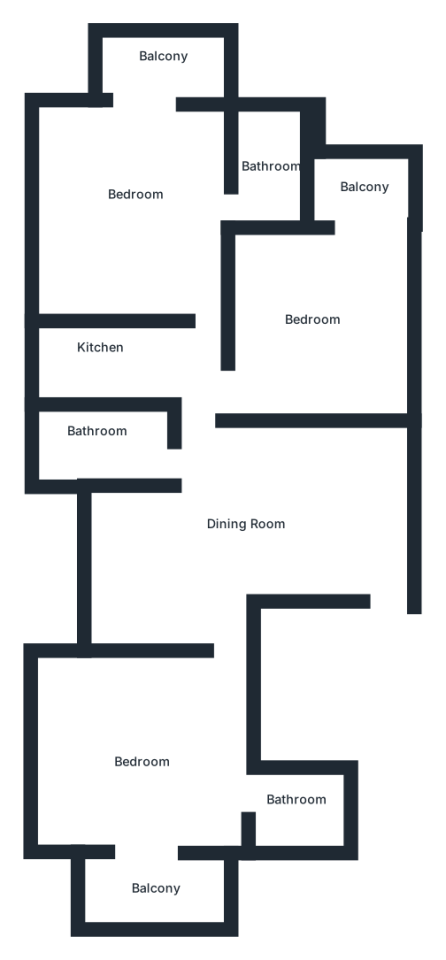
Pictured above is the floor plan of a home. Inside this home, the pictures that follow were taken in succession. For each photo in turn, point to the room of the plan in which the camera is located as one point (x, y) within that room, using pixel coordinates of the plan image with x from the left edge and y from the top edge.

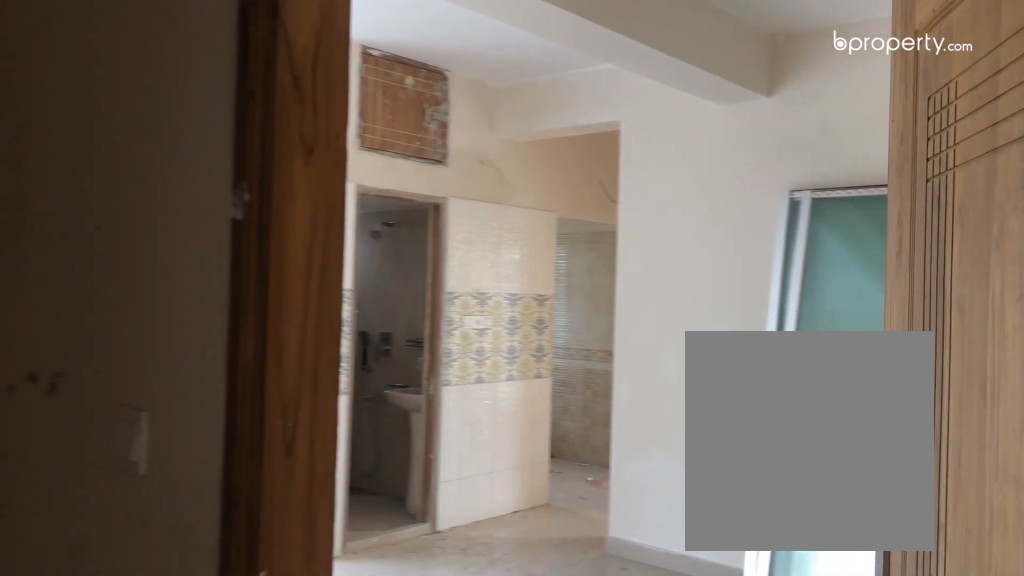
(249, 538)
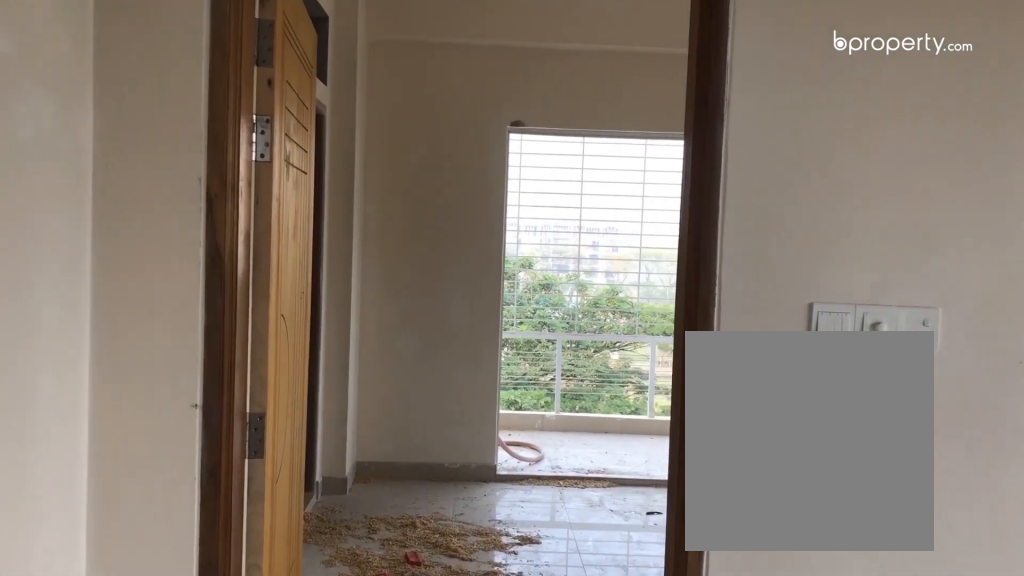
(248, 538)
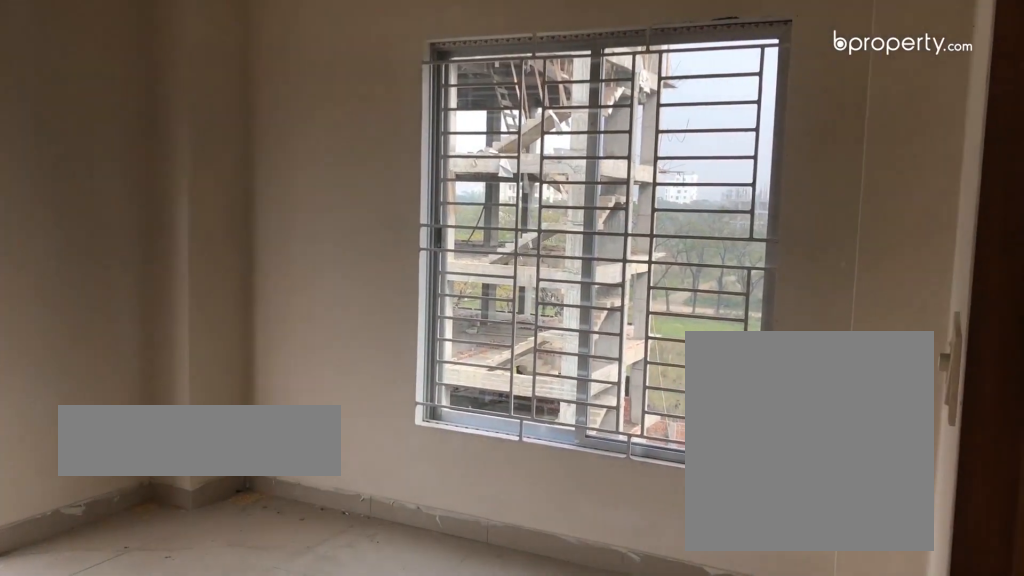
(161, 813)
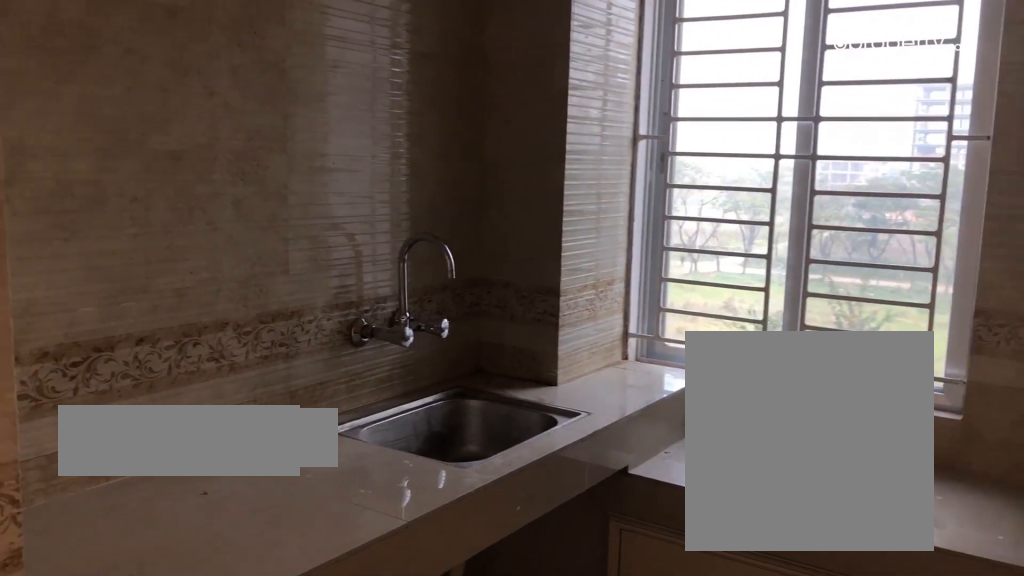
(102, 363)
